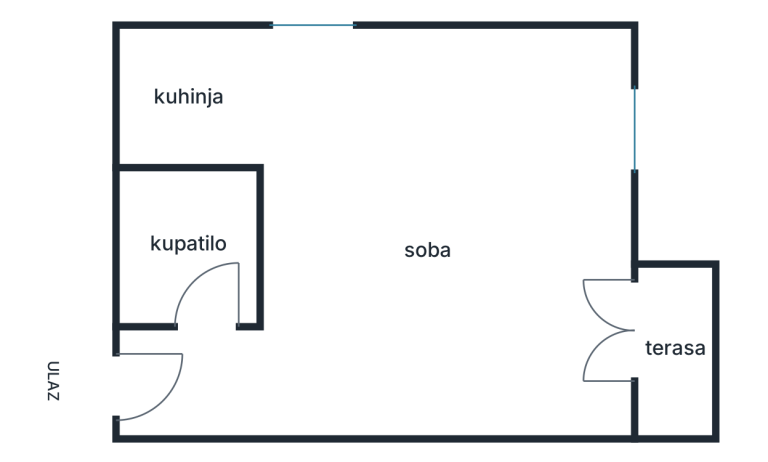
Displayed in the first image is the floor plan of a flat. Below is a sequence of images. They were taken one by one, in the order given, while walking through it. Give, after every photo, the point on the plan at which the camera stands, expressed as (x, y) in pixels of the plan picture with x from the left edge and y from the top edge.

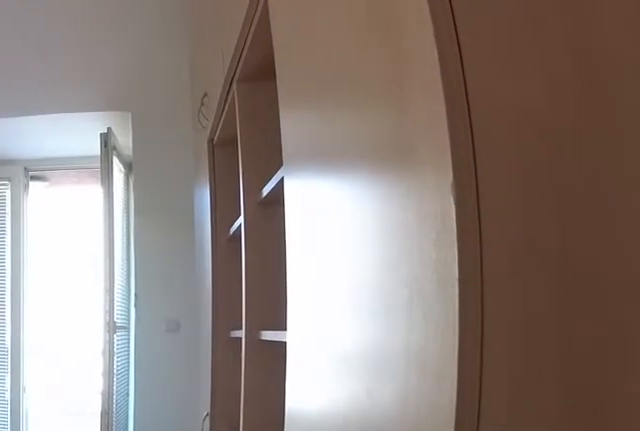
(246, 387)
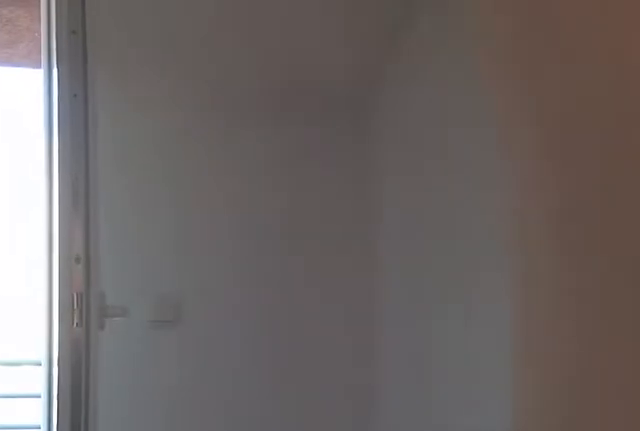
(443, 366)
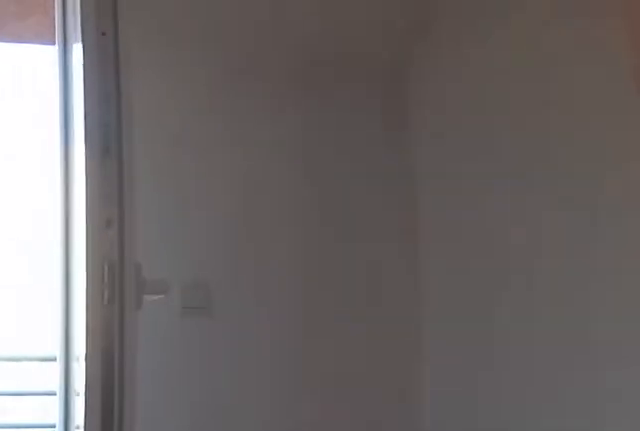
(460, 365)
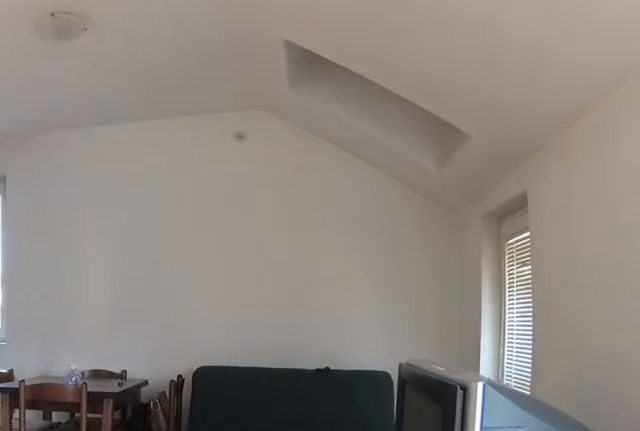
(583, 350)
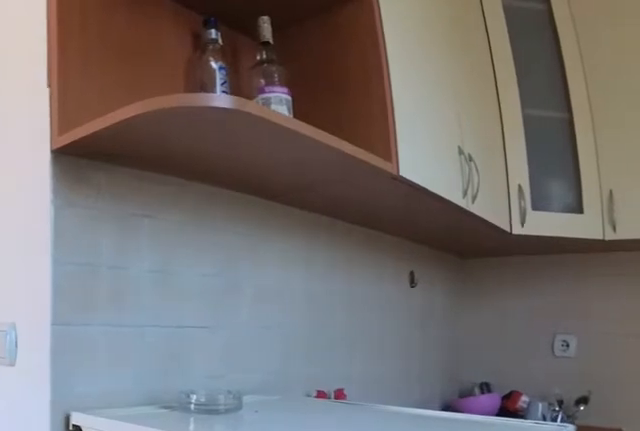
(227, 48)
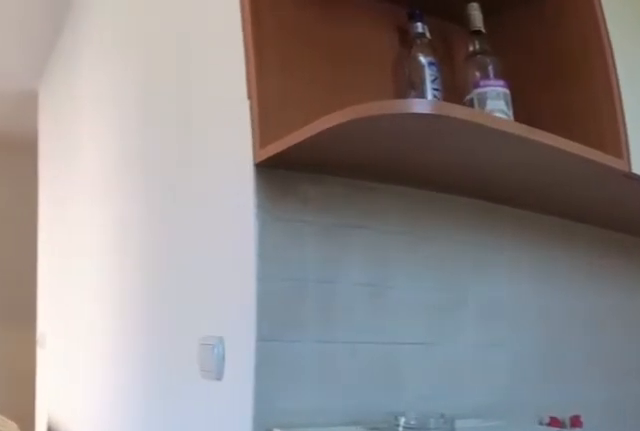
(230, 39)
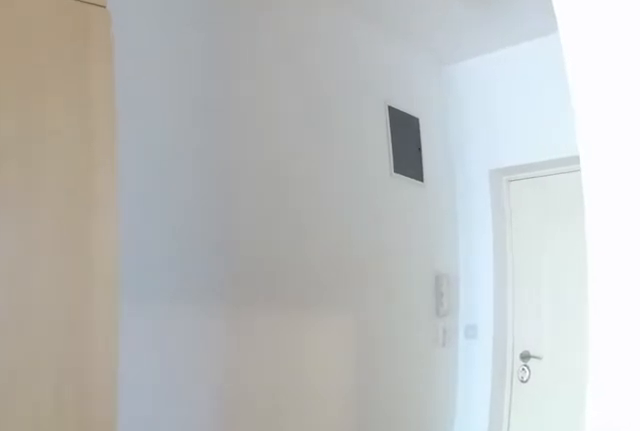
(314, 325)
